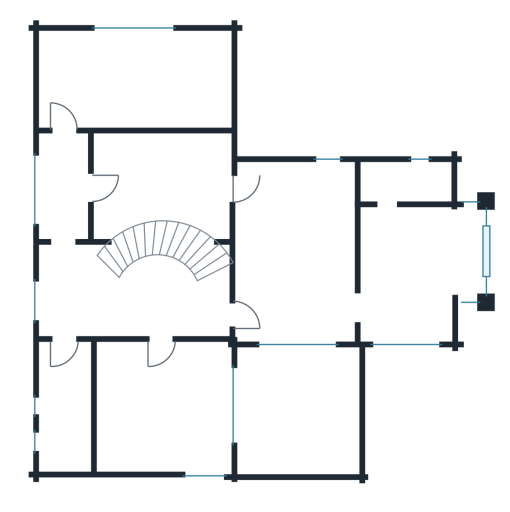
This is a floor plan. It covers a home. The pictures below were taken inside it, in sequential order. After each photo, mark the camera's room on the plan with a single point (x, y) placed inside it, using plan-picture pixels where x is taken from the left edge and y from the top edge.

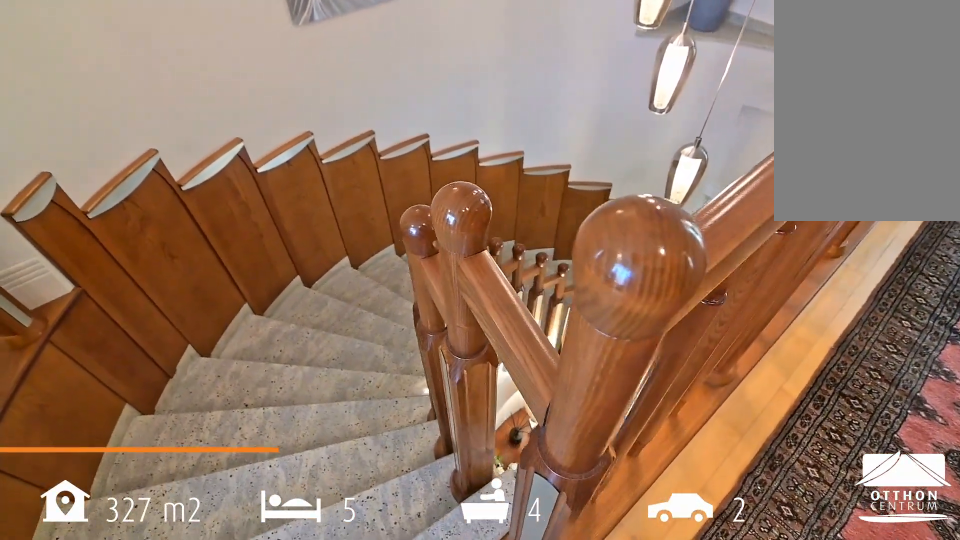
(165, 288)
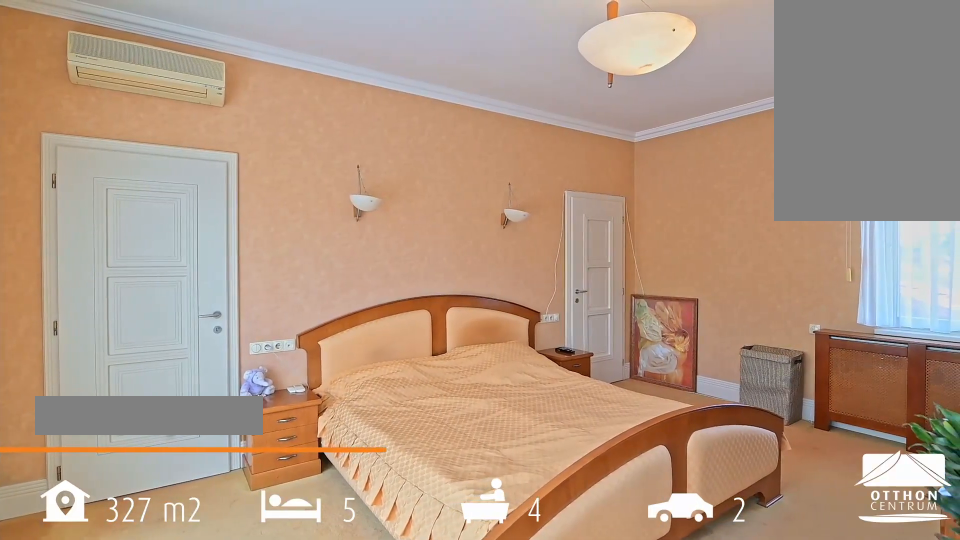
(296, 258)
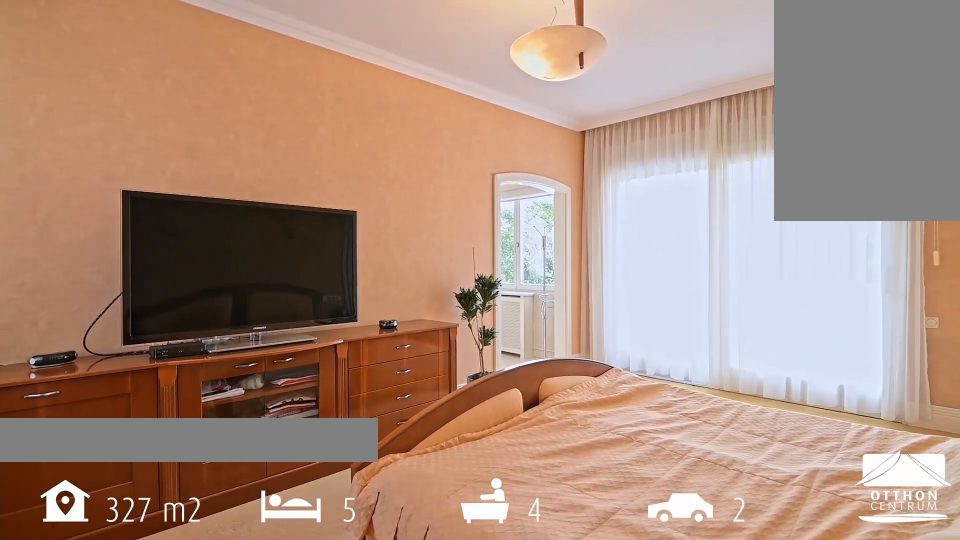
(296, 258)
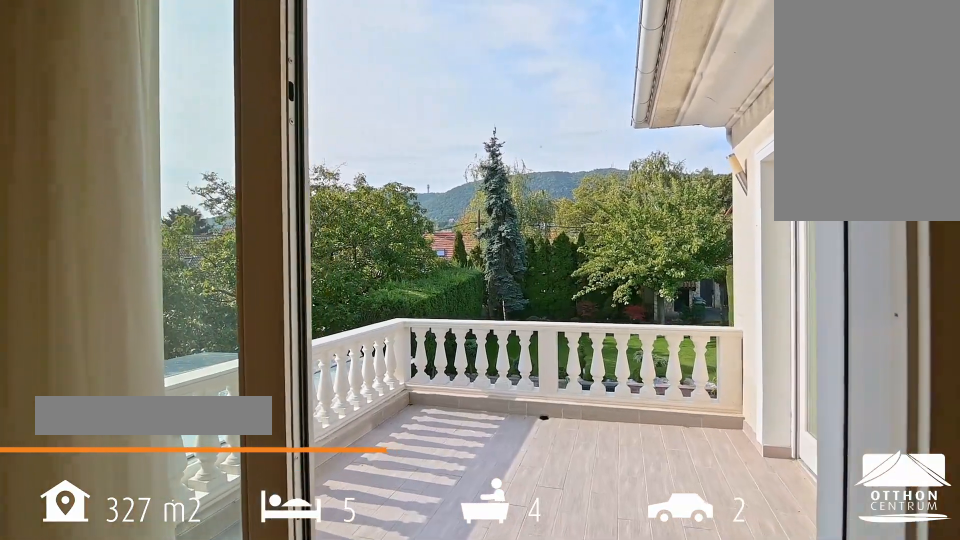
(296, 411)
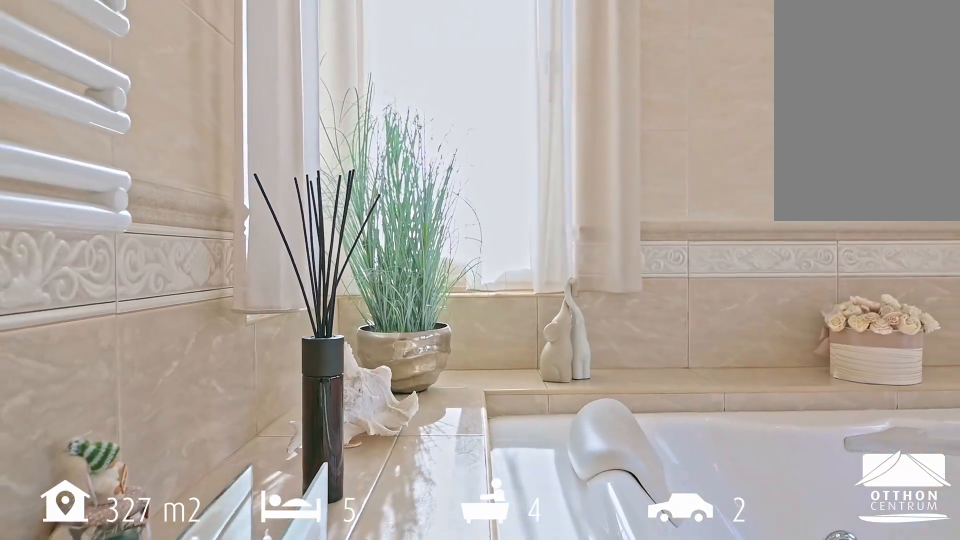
(415, 271)
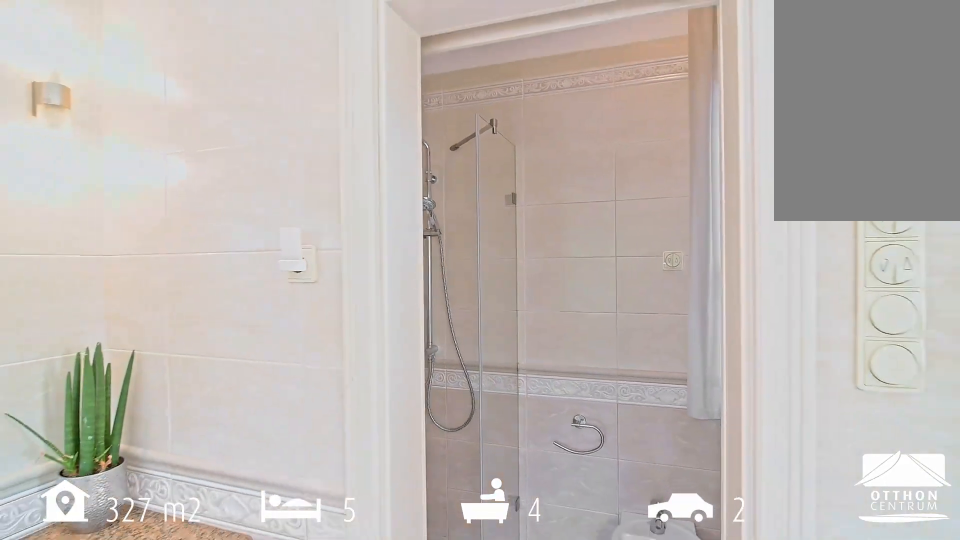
(419, 267)
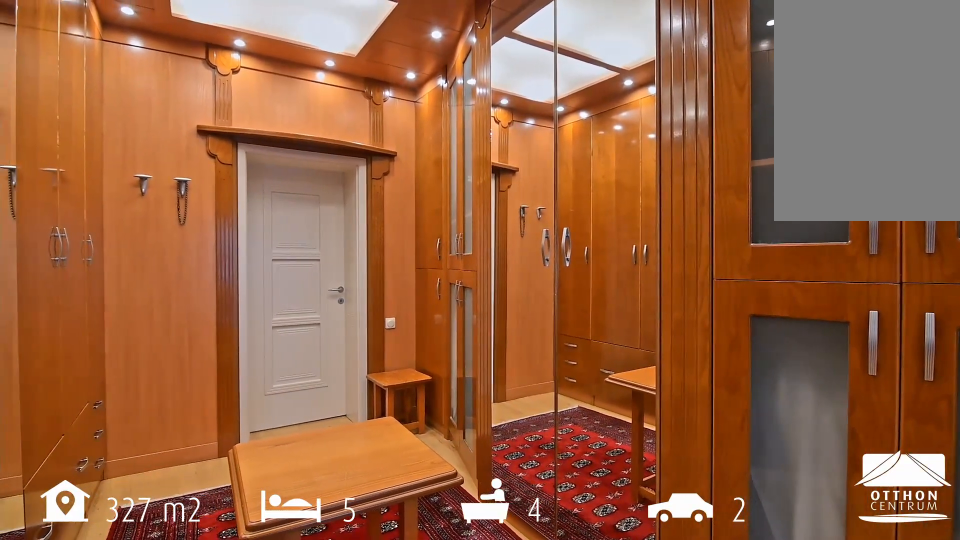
(161, 182)
